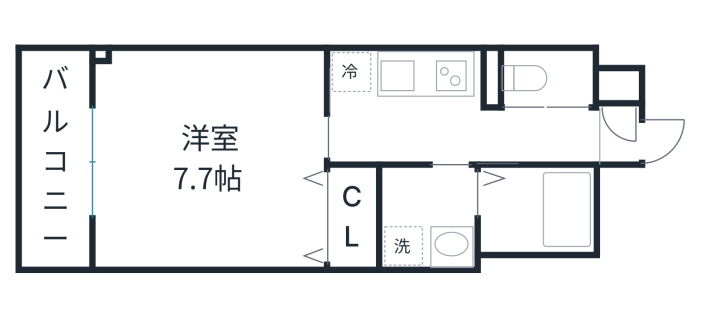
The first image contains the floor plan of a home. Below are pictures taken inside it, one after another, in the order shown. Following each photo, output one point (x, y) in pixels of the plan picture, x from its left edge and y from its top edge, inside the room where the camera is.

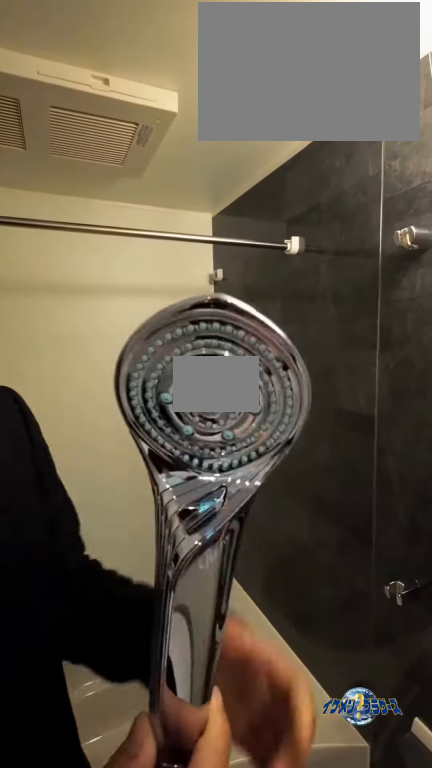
(539, 212)
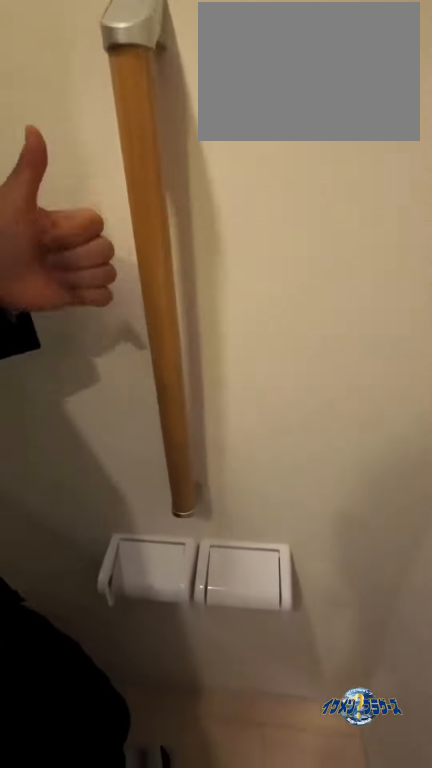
(550, 78)
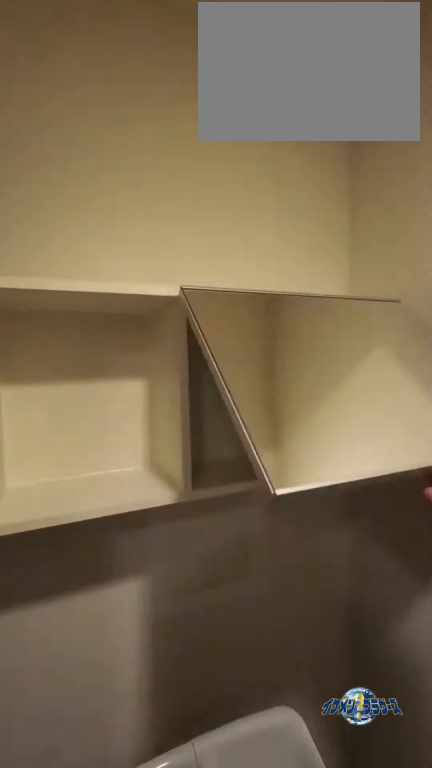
(550, 78)
